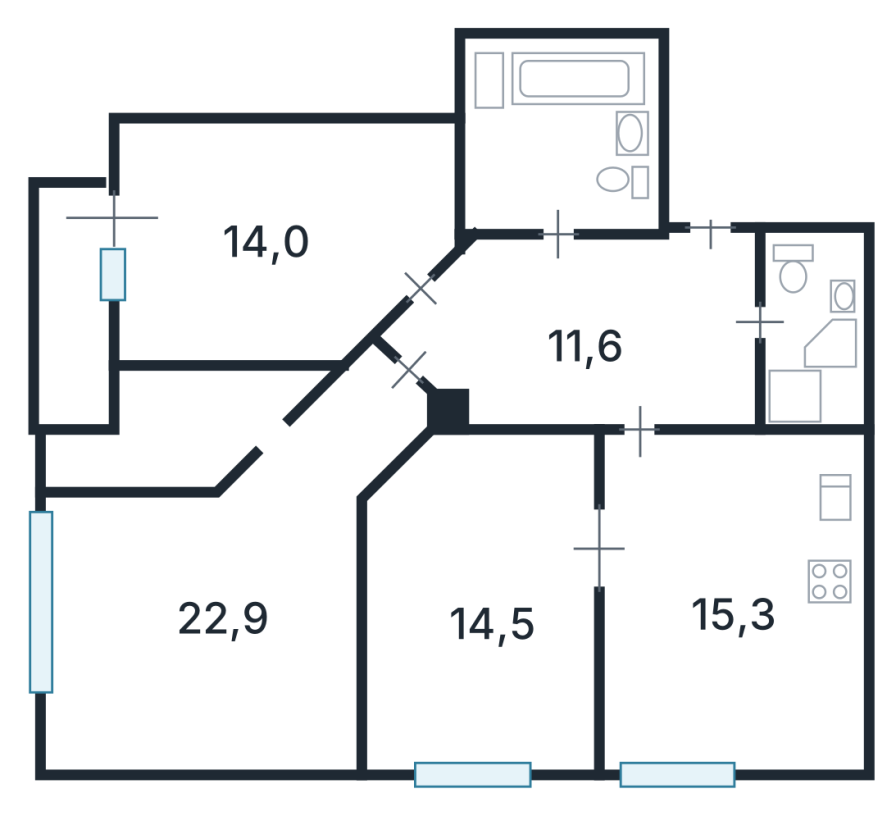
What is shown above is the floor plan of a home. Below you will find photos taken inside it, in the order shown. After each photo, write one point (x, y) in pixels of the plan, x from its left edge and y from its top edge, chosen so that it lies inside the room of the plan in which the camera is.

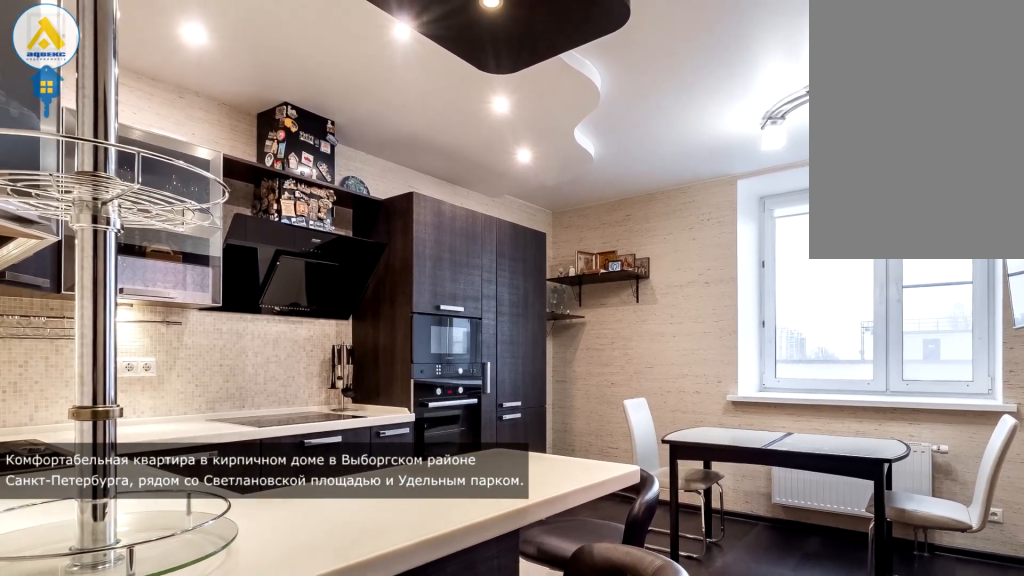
(732, 595)
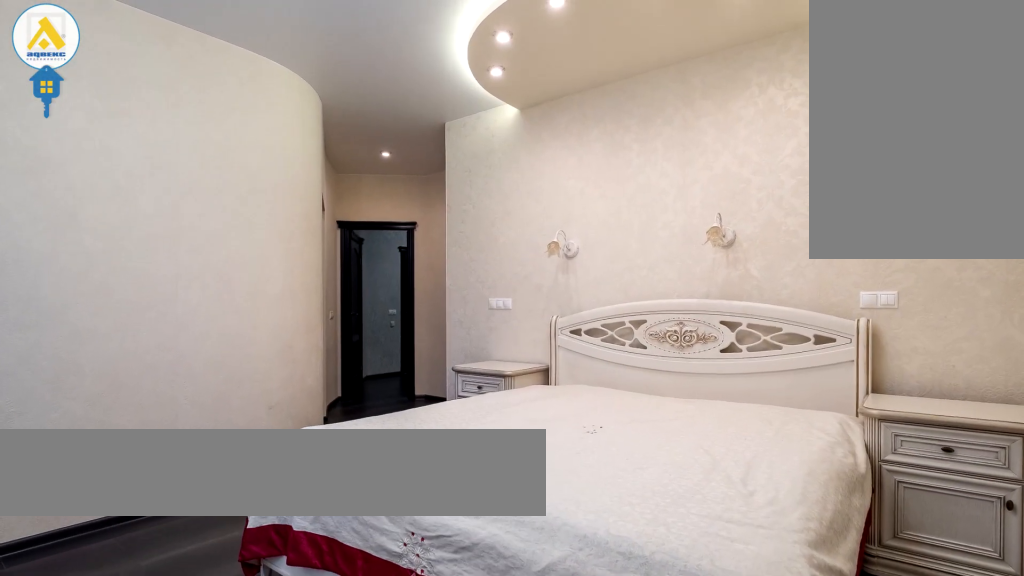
(211, 626)
